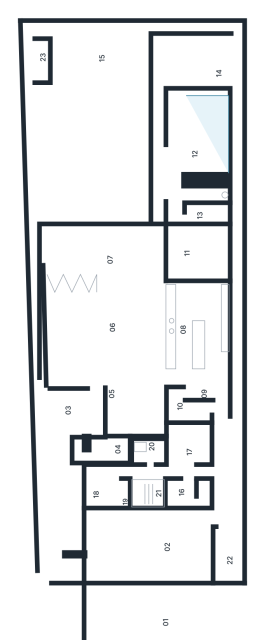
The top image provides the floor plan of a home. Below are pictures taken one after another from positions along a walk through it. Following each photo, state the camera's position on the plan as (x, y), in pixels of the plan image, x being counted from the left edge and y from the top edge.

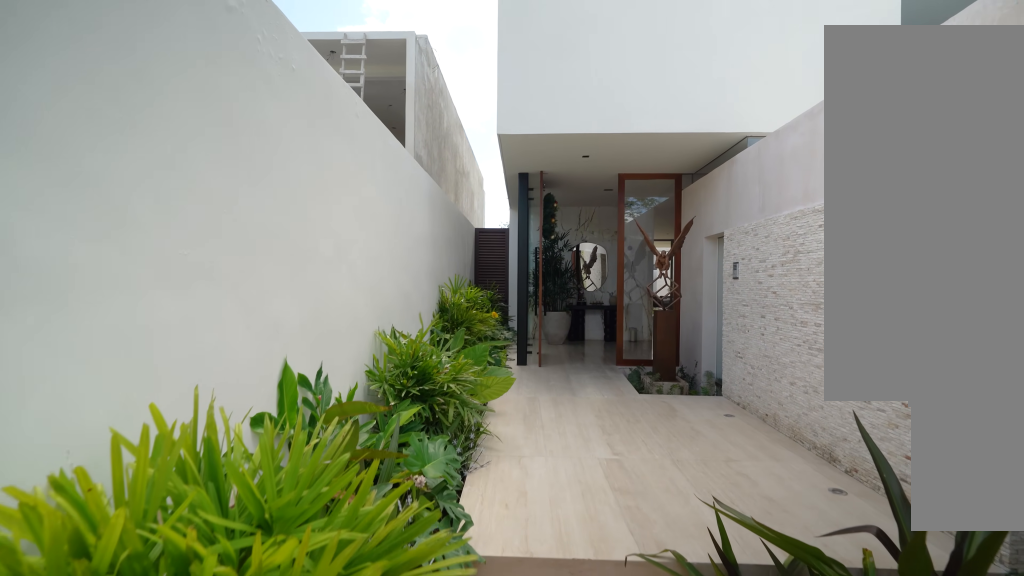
(65, 538)
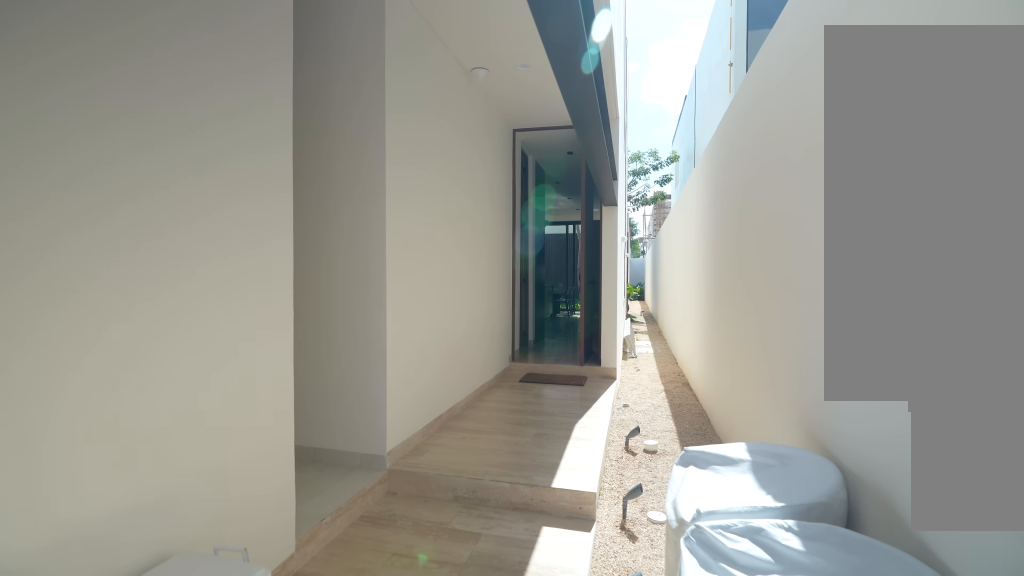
(223, 502)
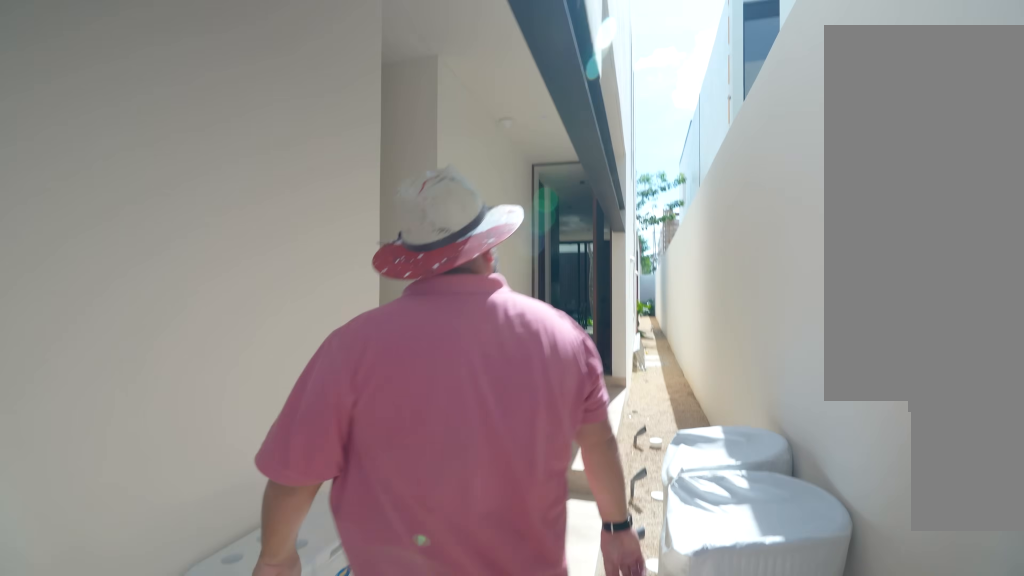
(235, 501)
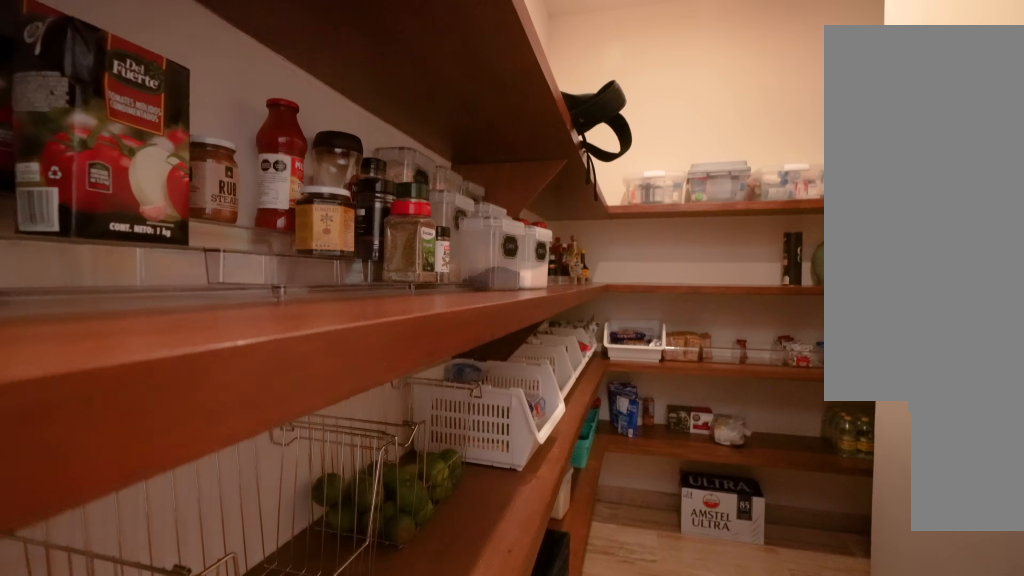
(191, 410)
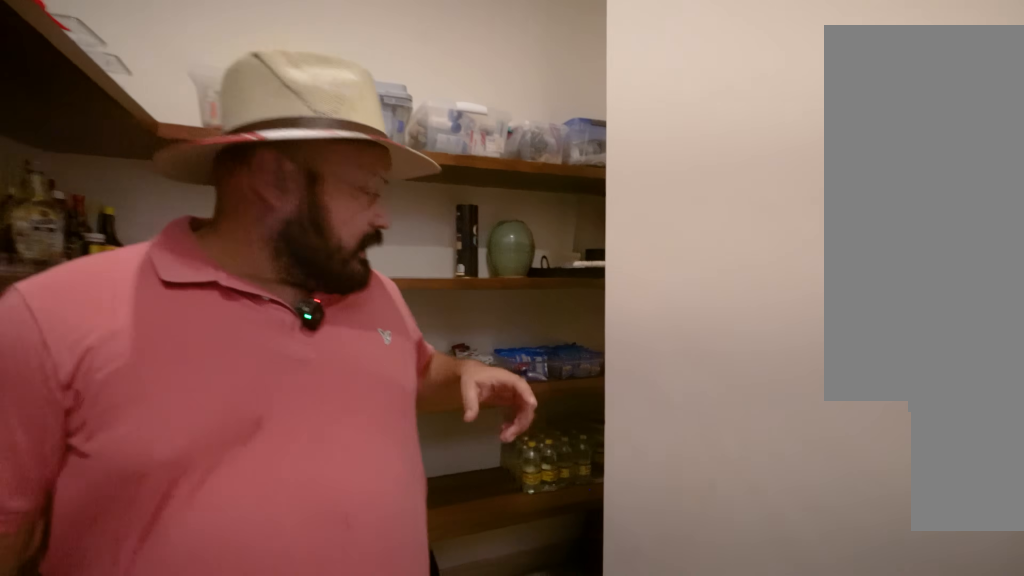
(179, 409)
